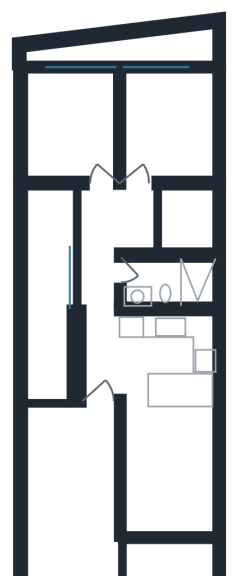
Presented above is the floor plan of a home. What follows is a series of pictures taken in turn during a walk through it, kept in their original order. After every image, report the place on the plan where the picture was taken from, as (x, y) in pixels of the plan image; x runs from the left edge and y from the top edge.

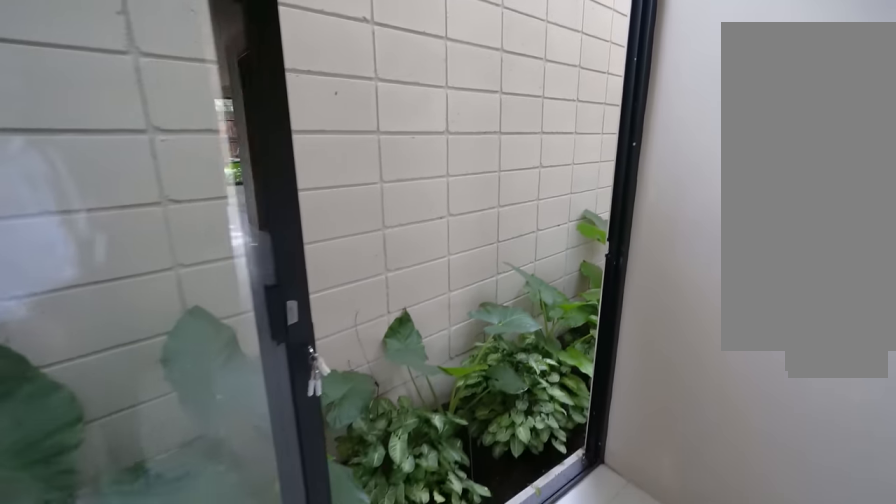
(77, 73)
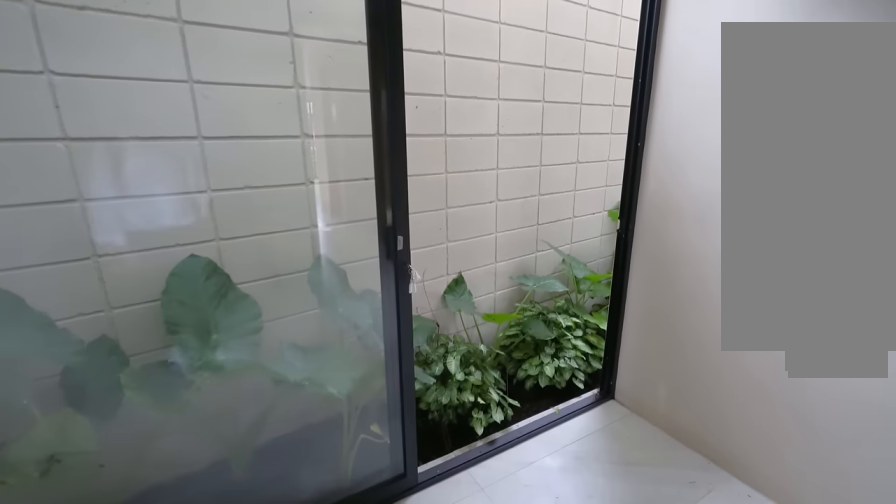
(77, 72)
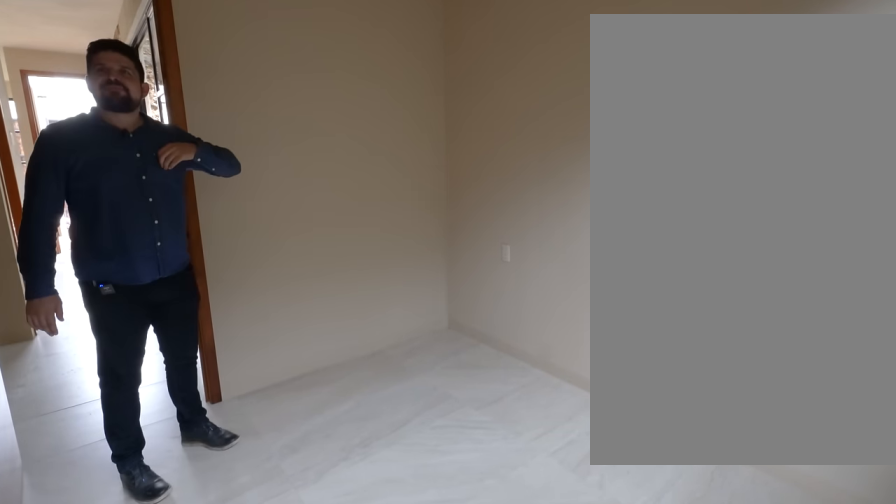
(68, 116)
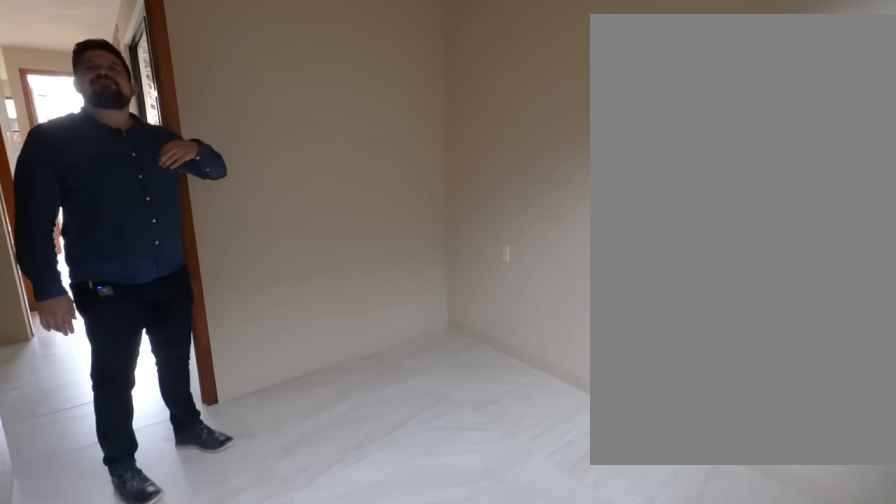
(68, 116)
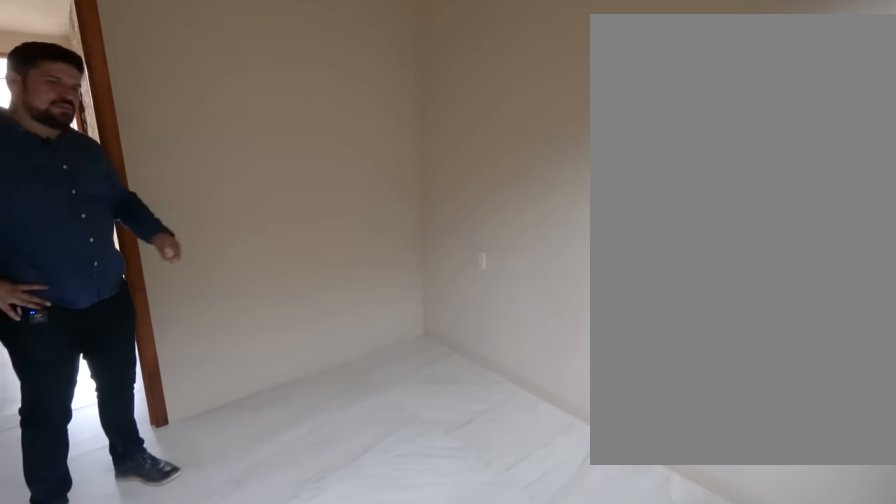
(94, 101)
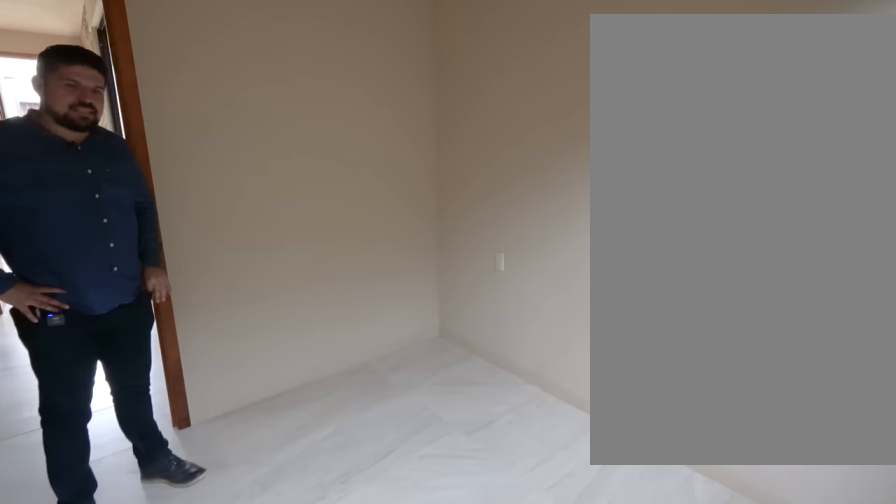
(95, 102)
